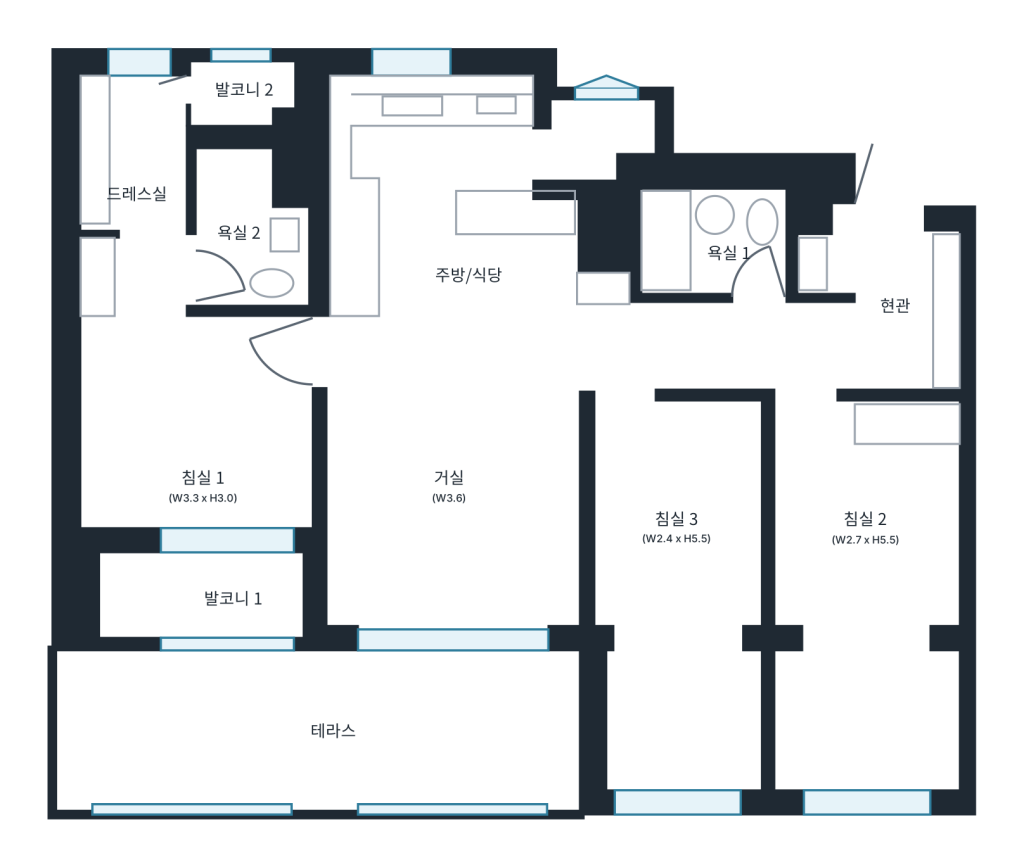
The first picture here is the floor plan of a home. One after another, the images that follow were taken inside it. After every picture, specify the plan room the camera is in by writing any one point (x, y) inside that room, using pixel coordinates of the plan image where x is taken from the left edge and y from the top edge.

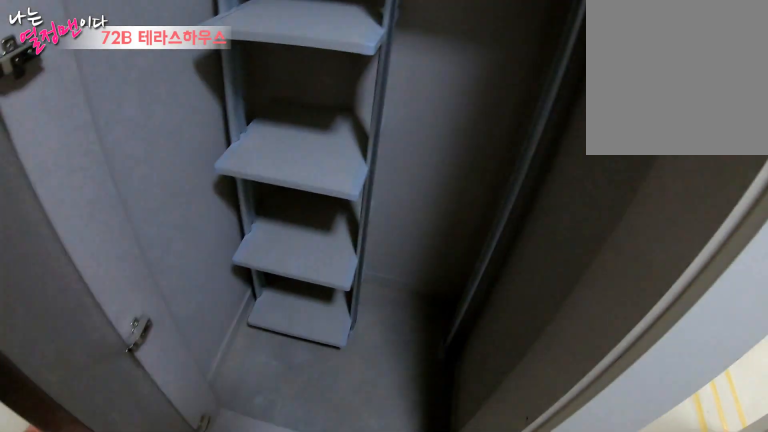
(901, 304)
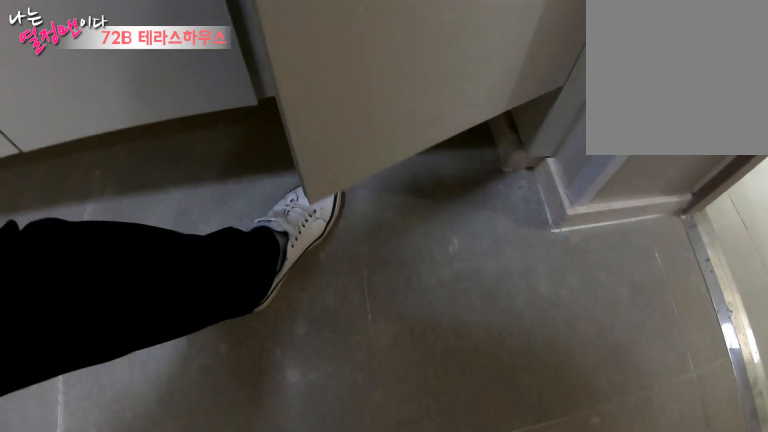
(901, 305)
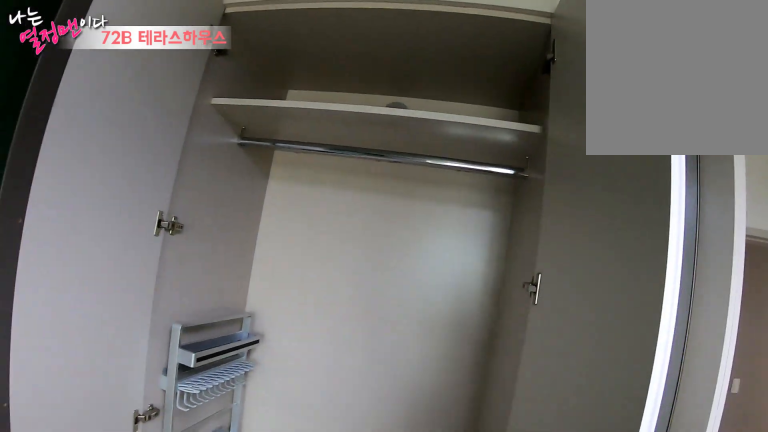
(868, 545)
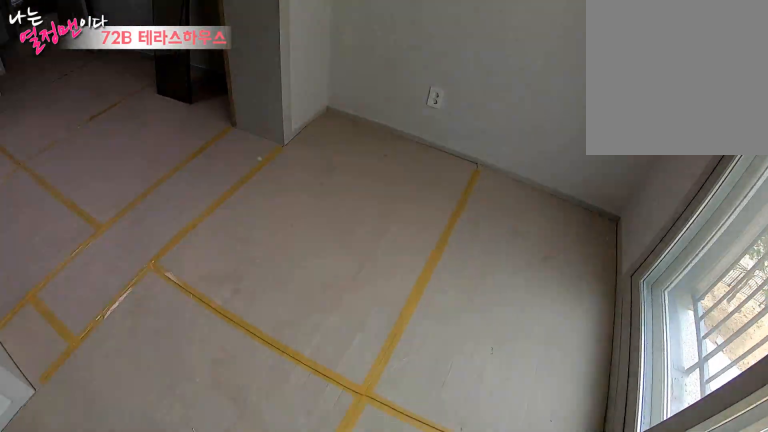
(868, 545)
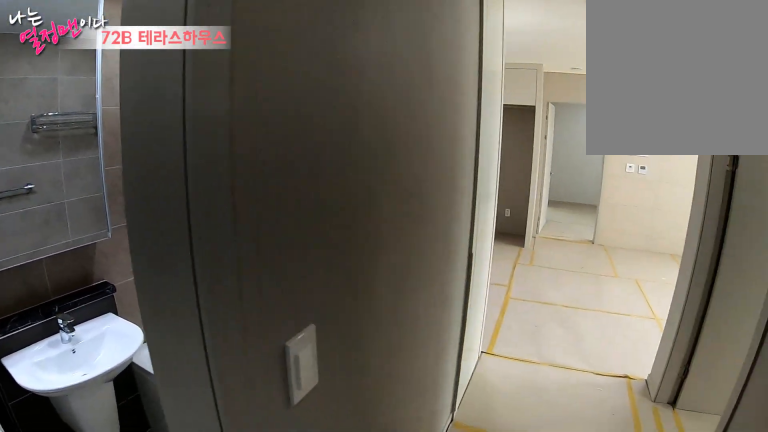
(720, 245)
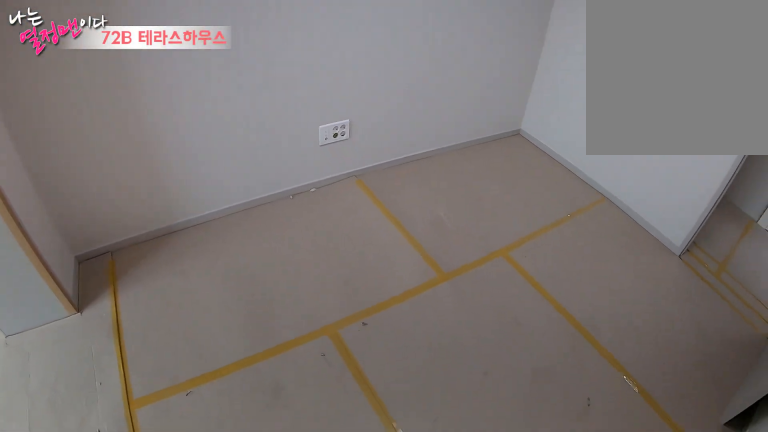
(680, 536)
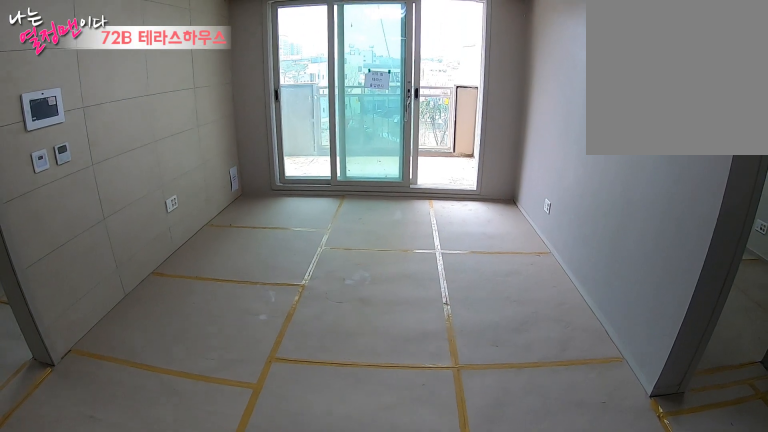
(445, 495)
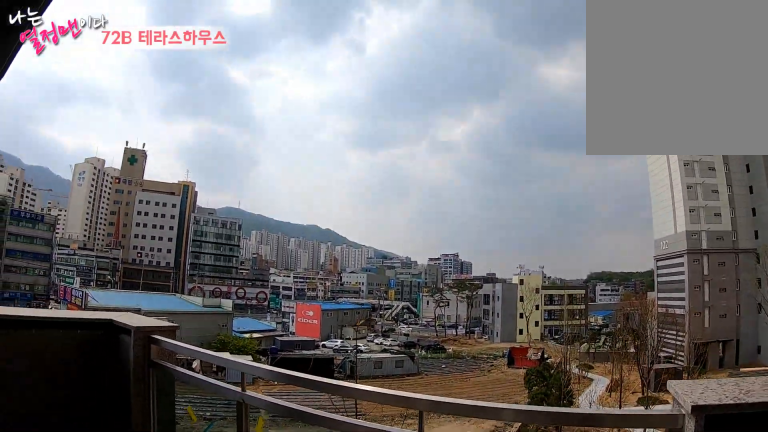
(327, 730)
